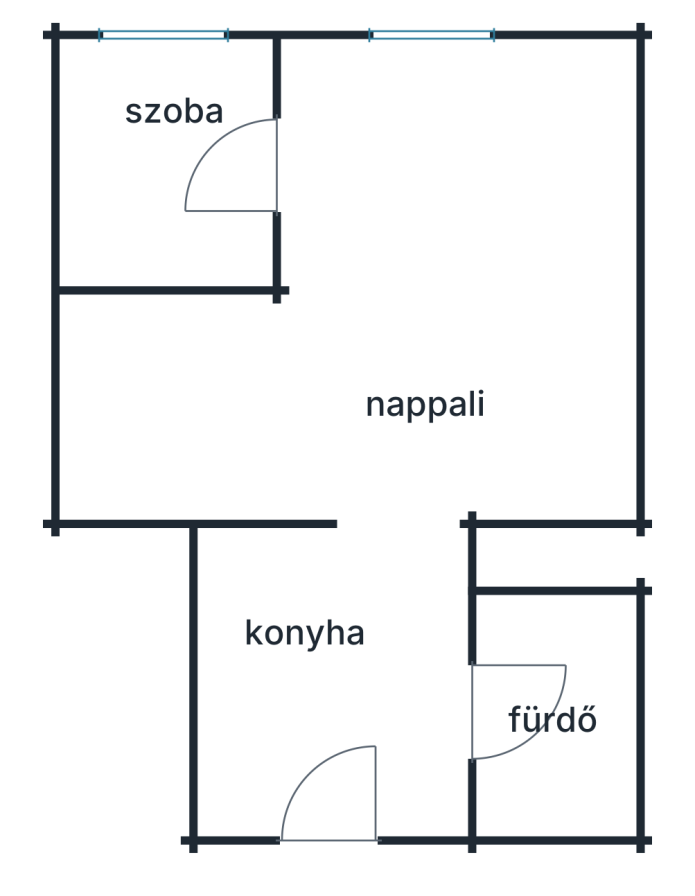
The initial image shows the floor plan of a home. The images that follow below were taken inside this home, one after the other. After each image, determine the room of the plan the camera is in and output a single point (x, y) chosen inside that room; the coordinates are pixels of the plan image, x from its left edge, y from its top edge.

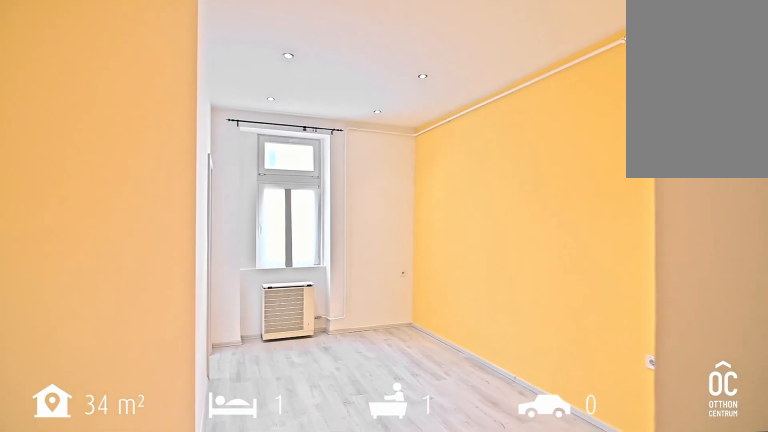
(436, 330)
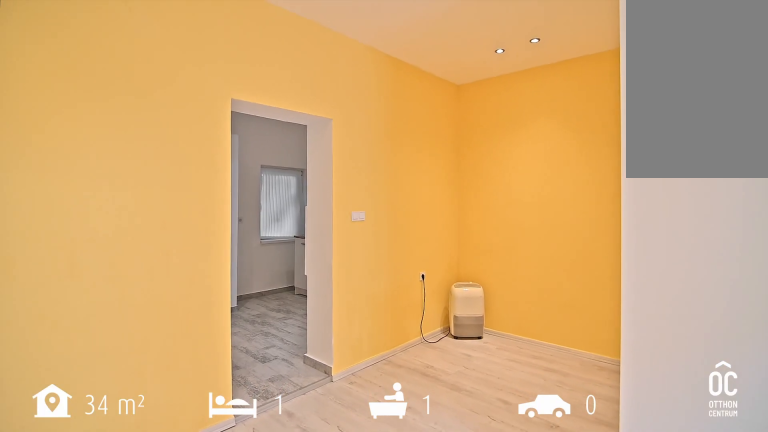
(436, 330)
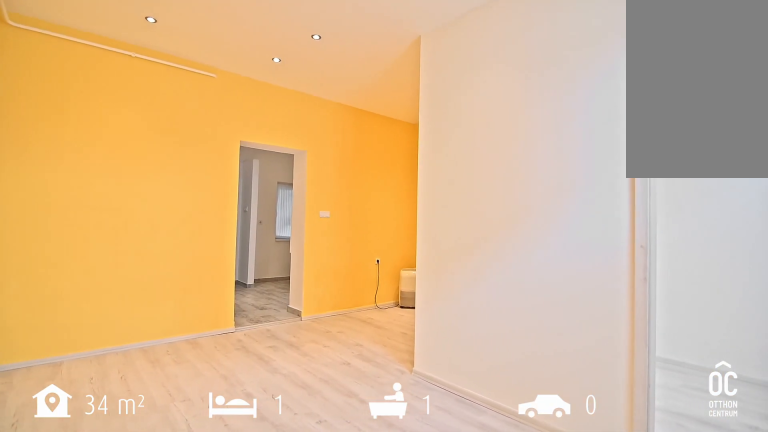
(436, 330)
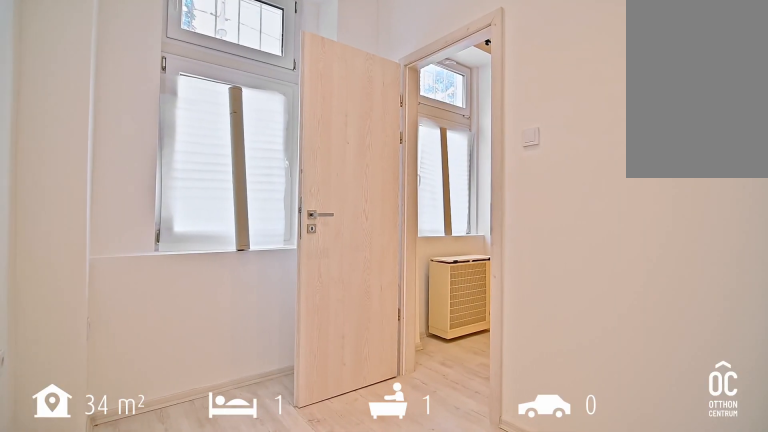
(163, 162)
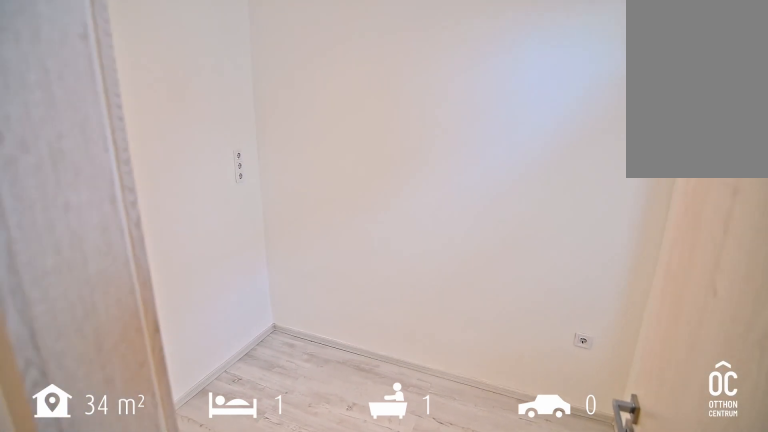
(163, 162)
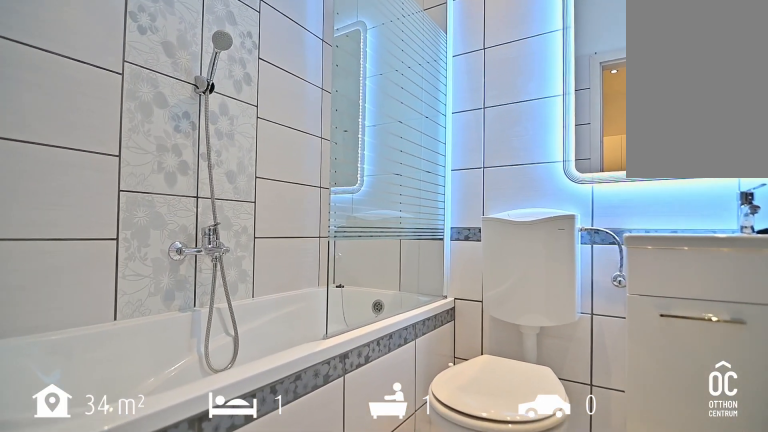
(556, 713)
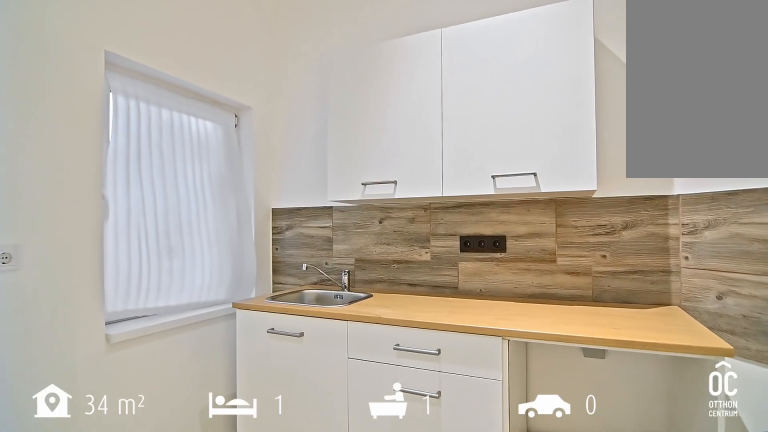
(328, 684)
